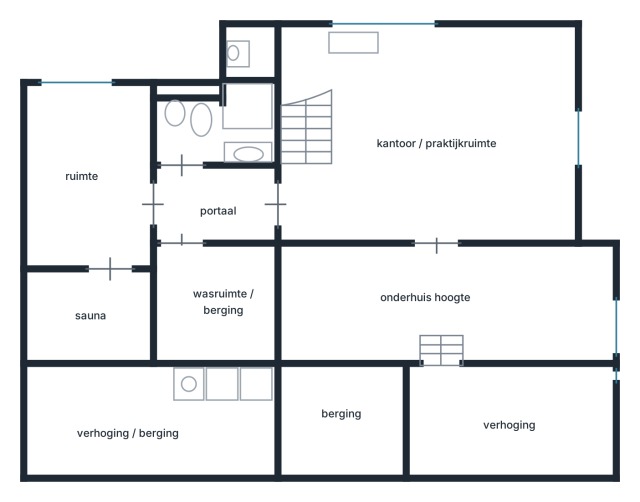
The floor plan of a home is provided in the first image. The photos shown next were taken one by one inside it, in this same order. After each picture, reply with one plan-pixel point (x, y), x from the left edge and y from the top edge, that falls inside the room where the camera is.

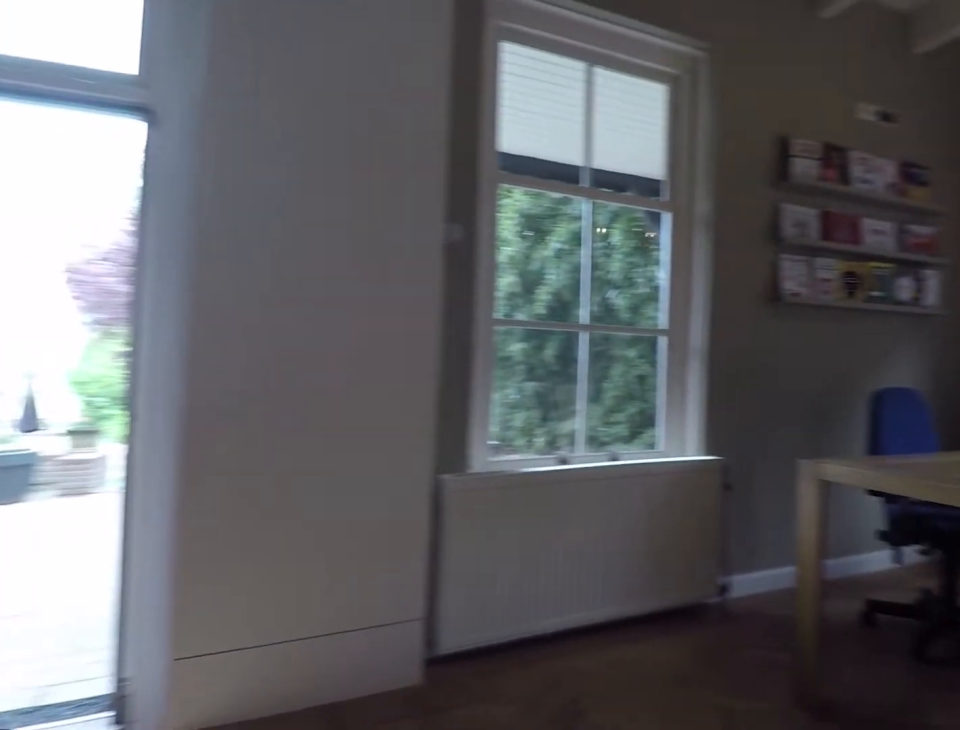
(410, 157)
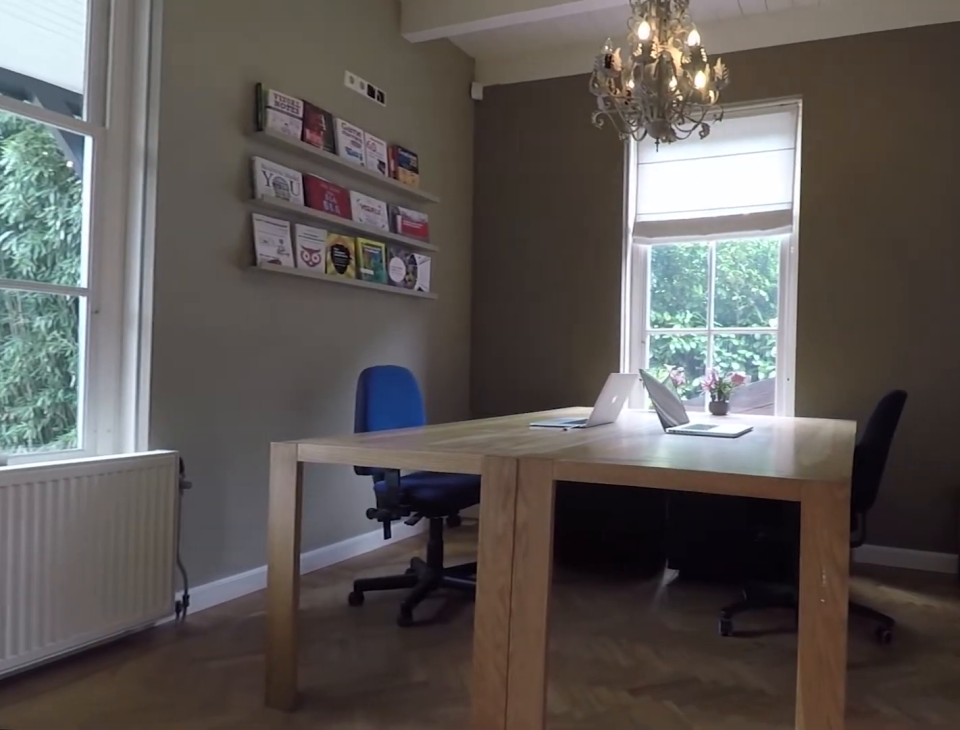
(410, 157)
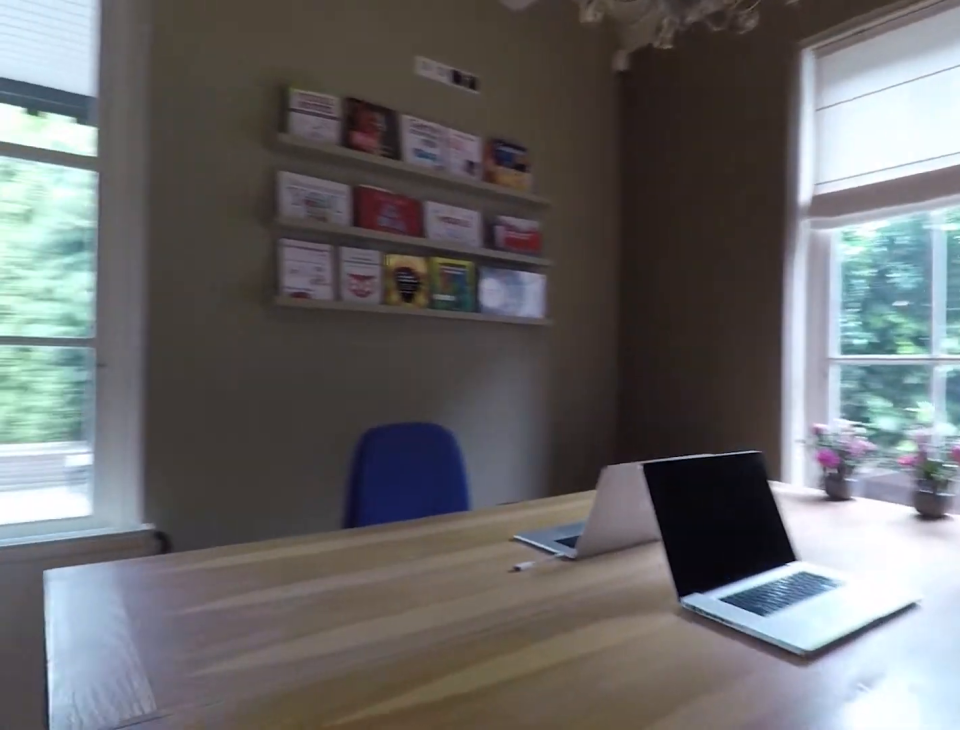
(410, 157)
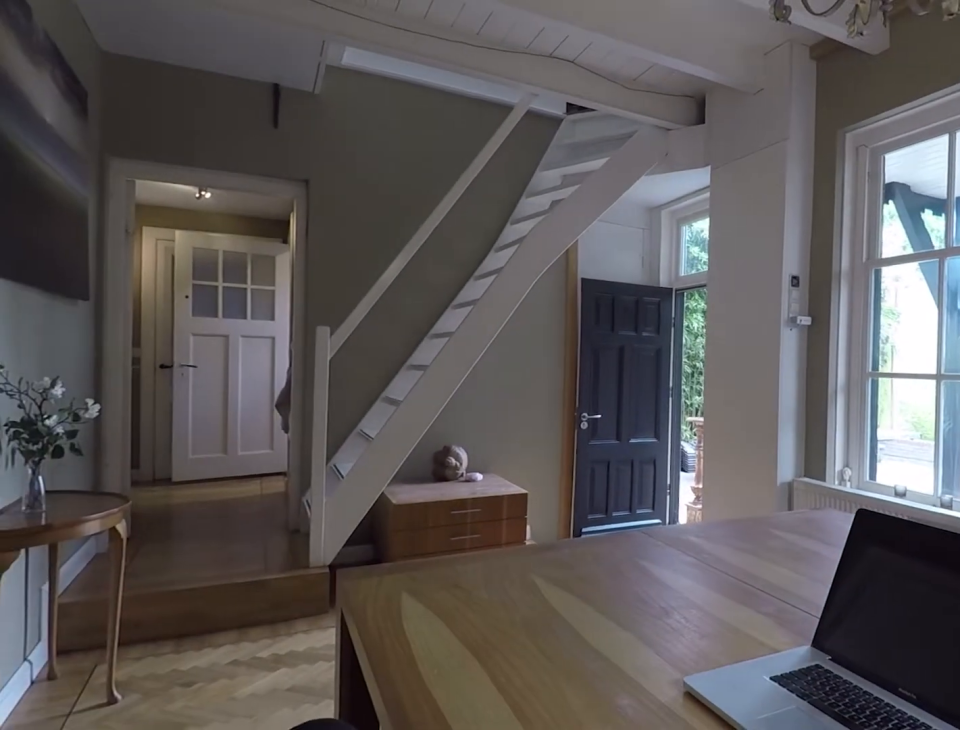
(410, 157)
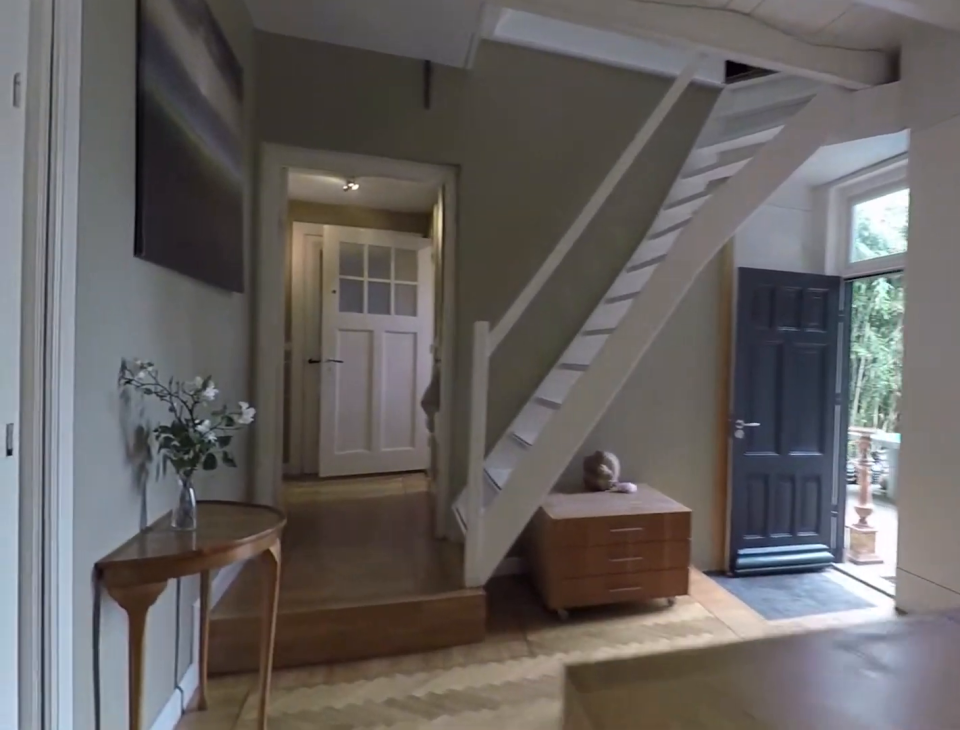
(410, 157)
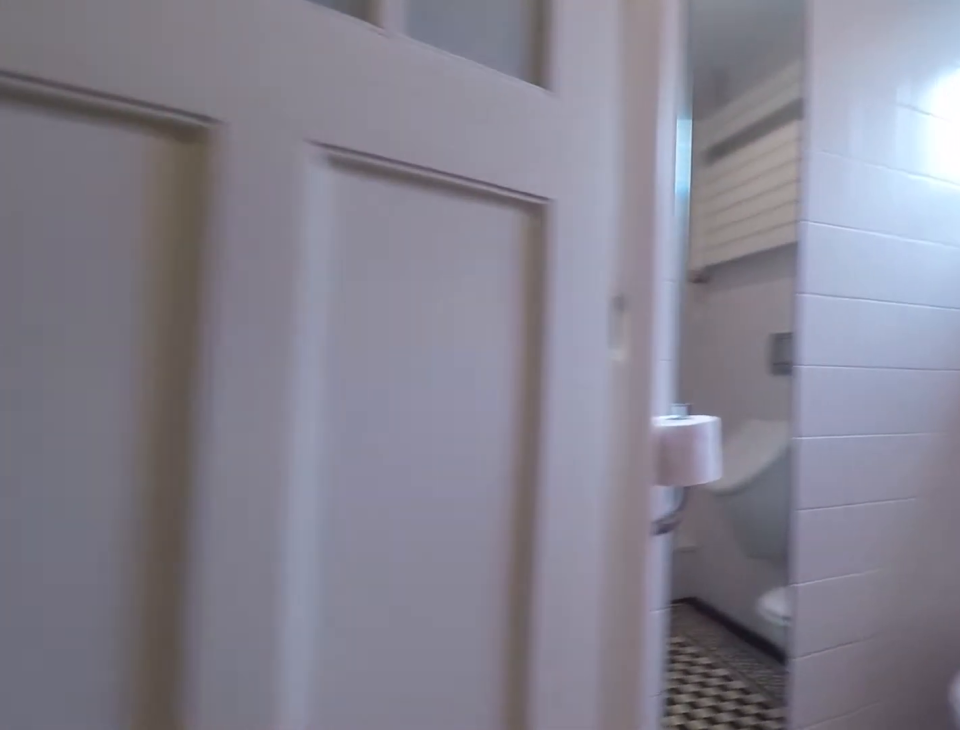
(215, 205)
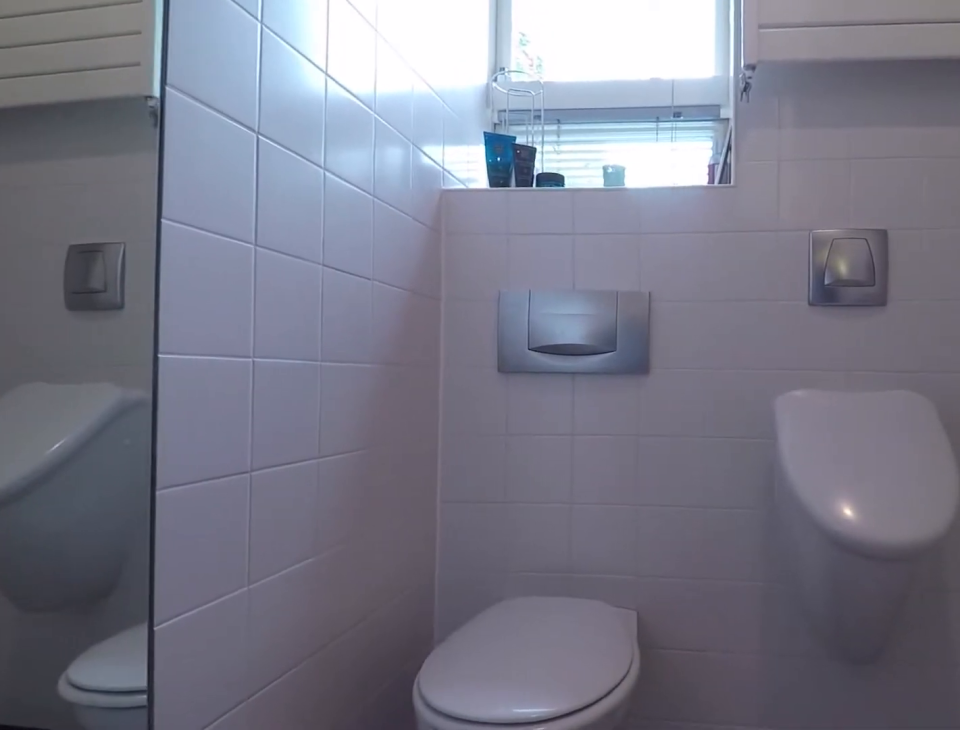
(219, 128)
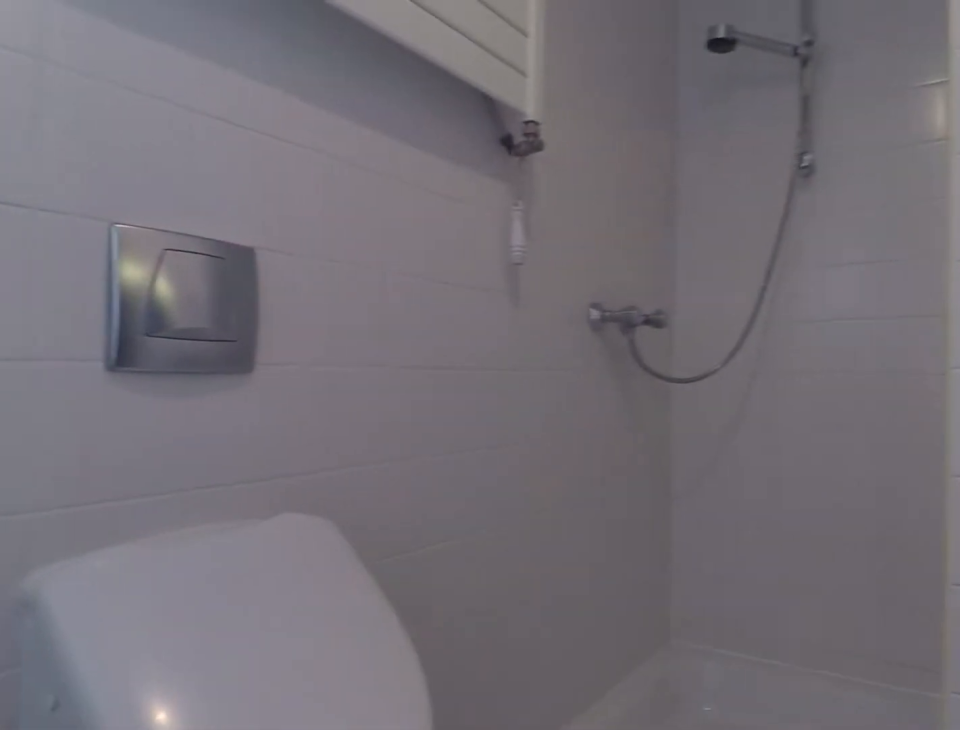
(219, 128)
